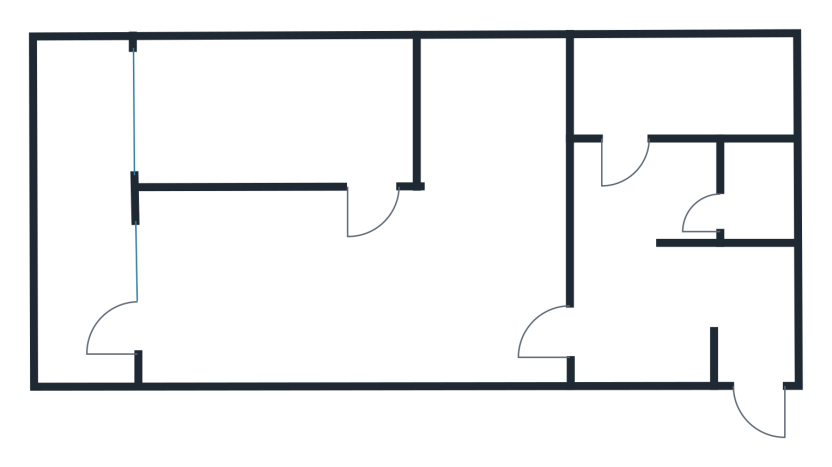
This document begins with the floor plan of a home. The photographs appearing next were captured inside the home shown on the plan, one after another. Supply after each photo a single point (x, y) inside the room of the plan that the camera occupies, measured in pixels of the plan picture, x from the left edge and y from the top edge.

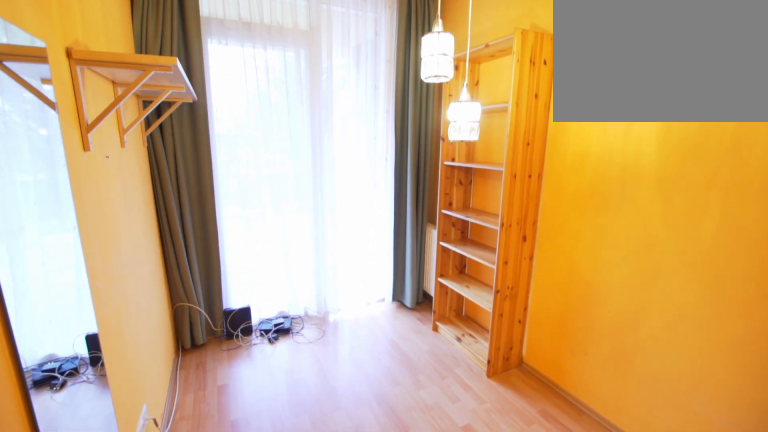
(280, 116)
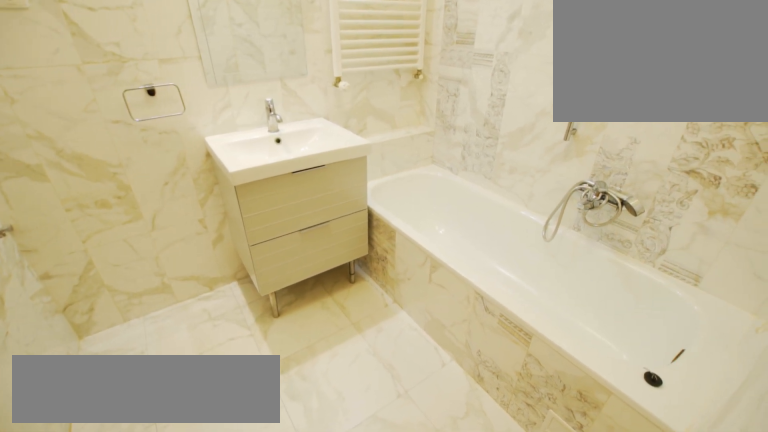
(673, 74)
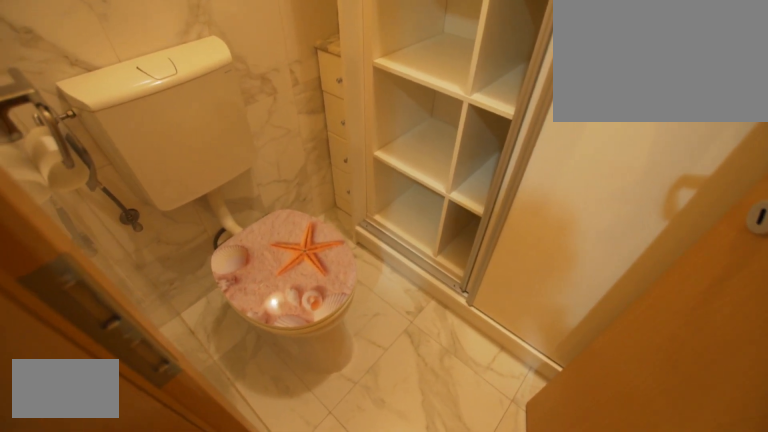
(757, 182)
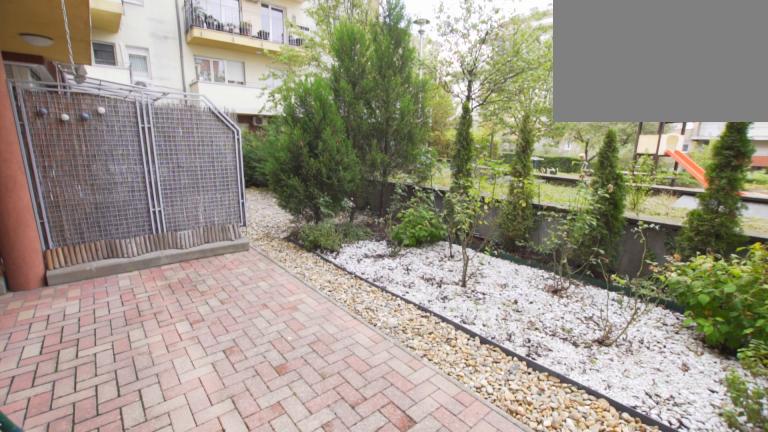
(83, 222)
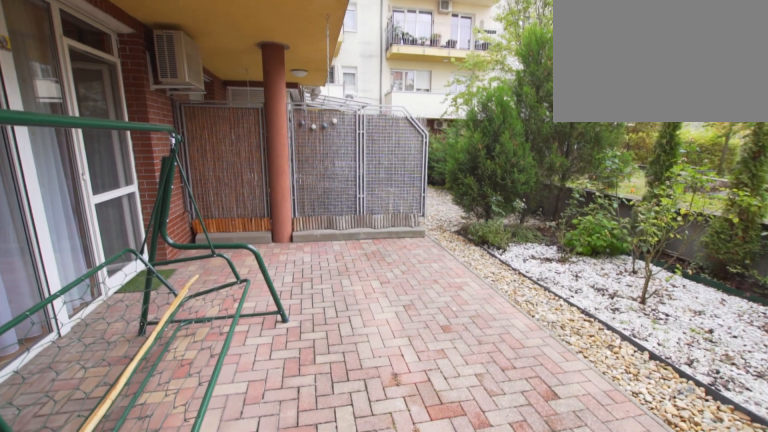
(83, 222)
